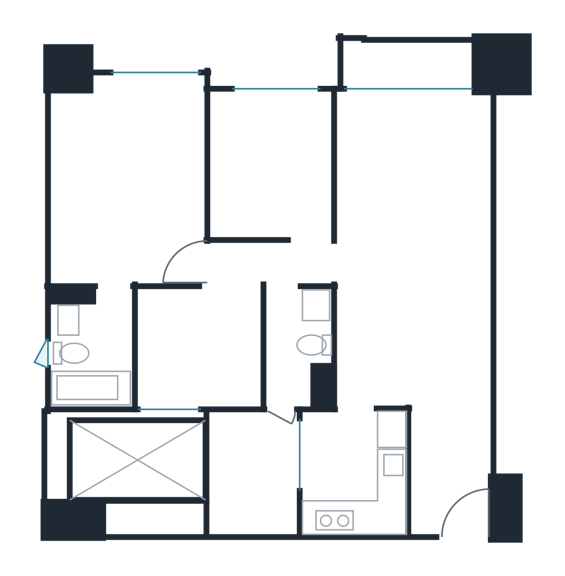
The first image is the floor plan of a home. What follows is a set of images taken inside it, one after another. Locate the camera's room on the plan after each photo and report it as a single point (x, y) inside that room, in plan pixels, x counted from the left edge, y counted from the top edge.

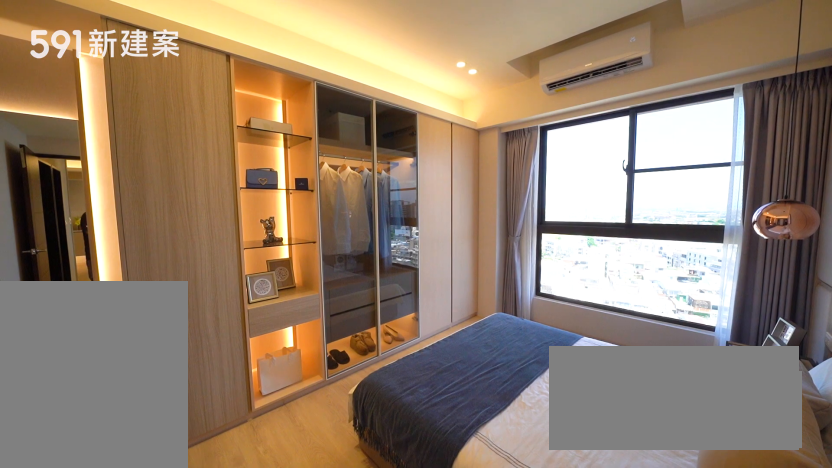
(122, 176)
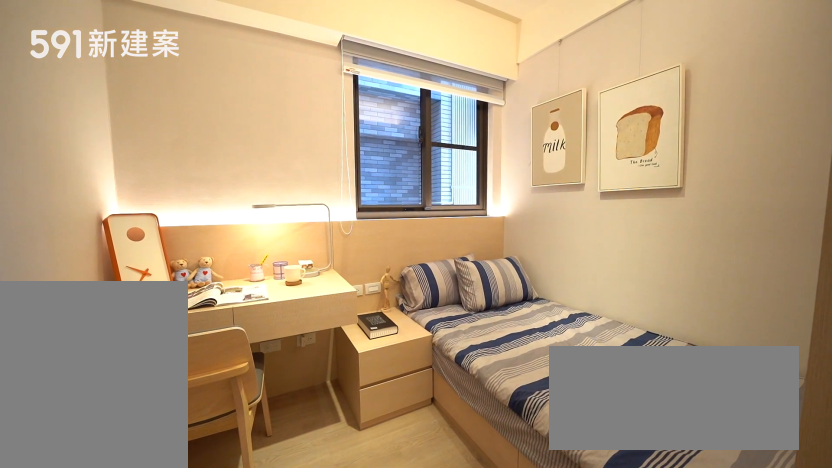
(199, 350)
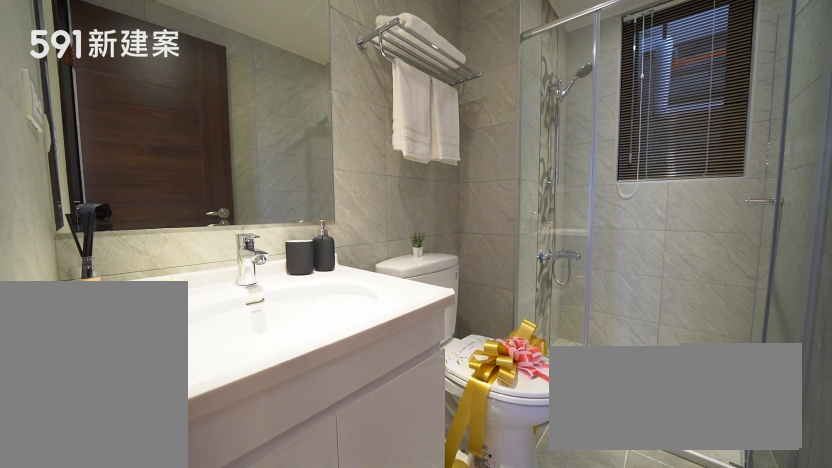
(299, 348)
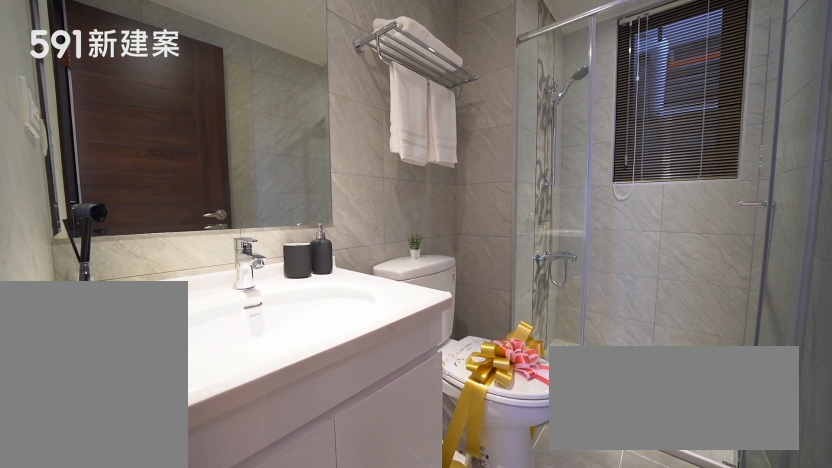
(299, 348)
